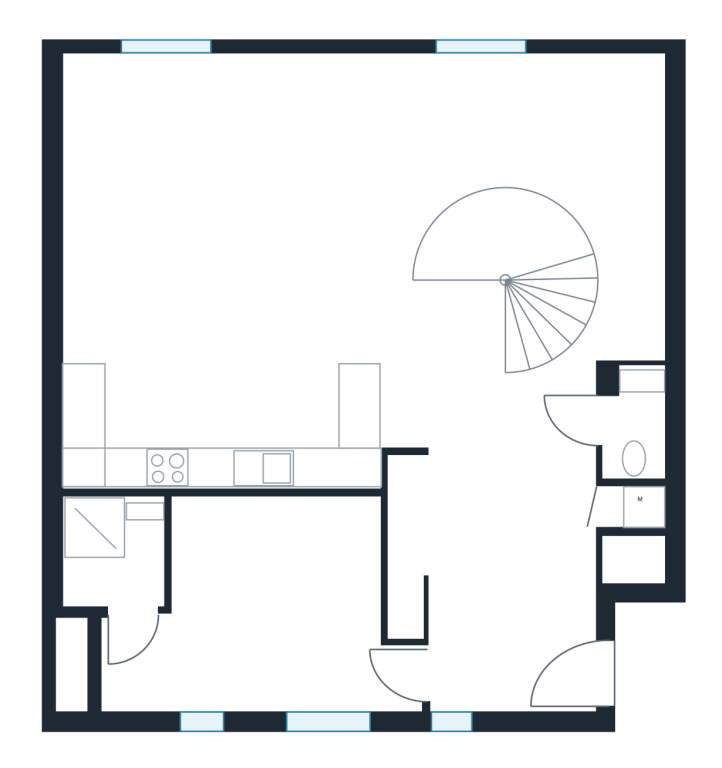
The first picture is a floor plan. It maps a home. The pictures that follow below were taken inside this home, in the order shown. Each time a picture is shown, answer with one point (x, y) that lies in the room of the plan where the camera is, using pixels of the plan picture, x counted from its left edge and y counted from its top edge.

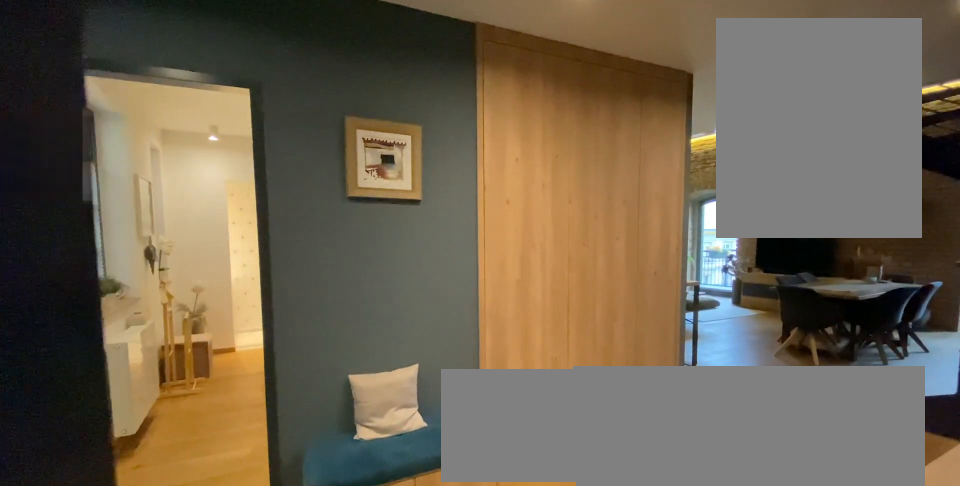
(517, 592)
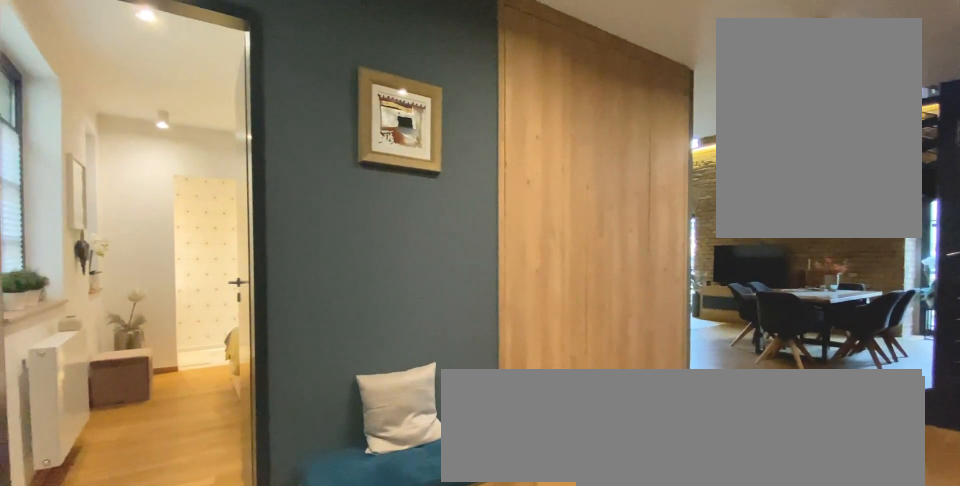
(517, 592)
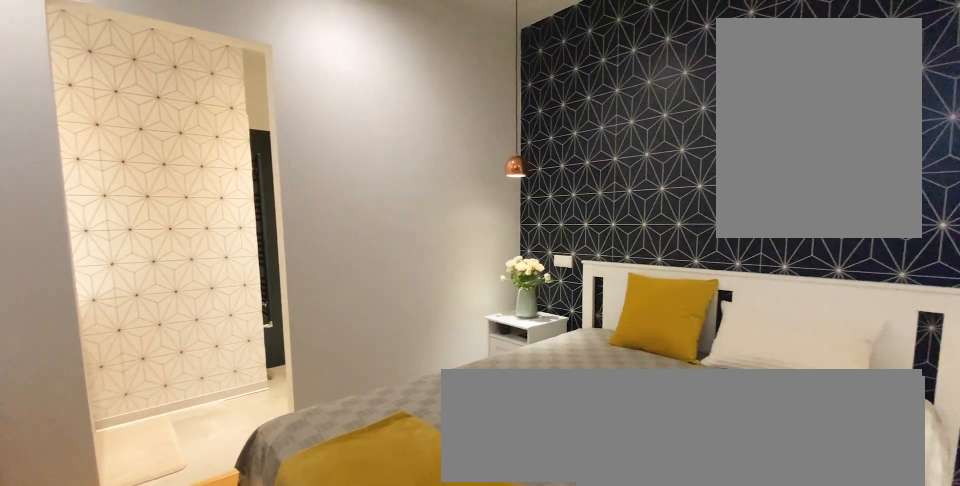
(269, 592)
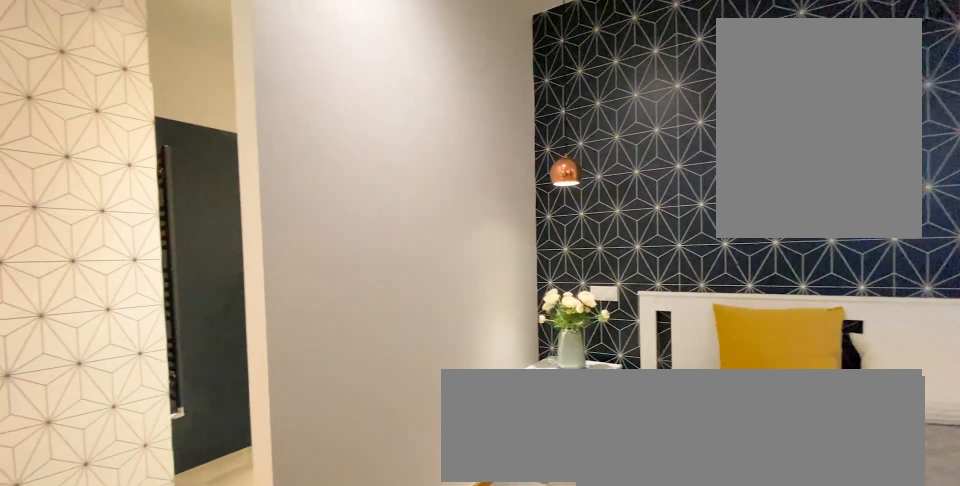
(269, 592)
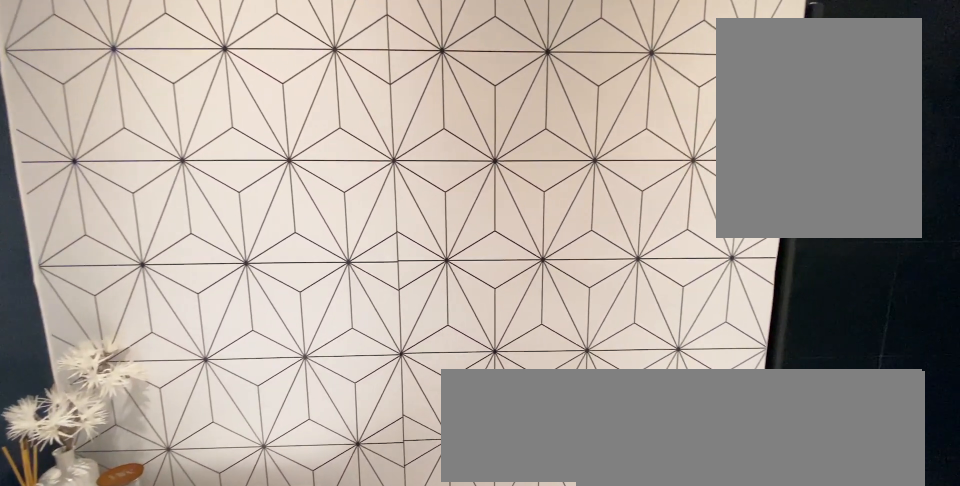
(122, 592)
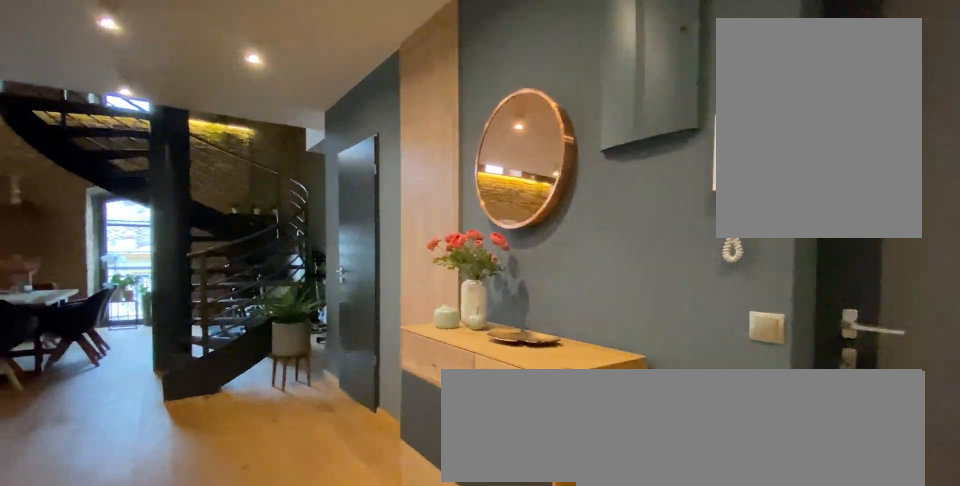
(517, 592)
